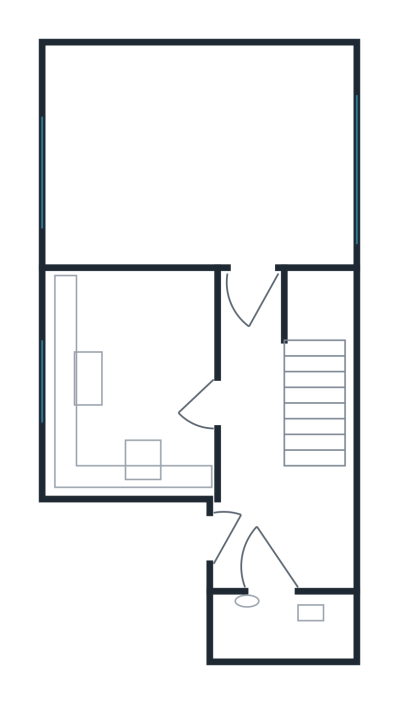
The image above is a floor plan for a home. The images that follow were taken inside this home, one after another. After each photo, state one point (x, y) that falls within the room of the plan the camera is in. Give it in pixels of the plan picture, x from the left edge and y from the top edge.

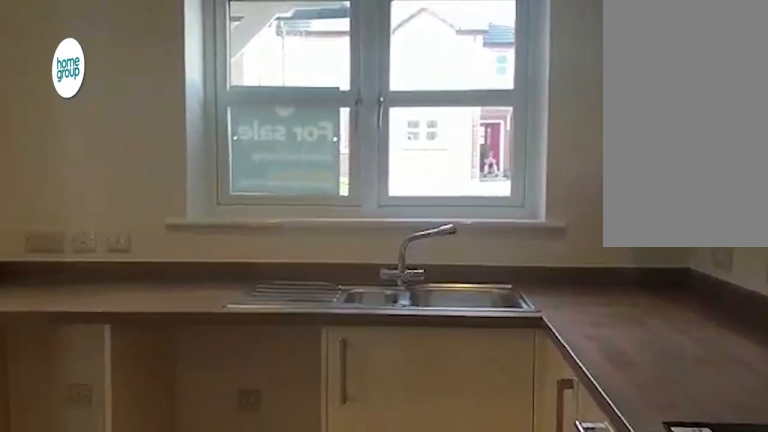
(179, 327)
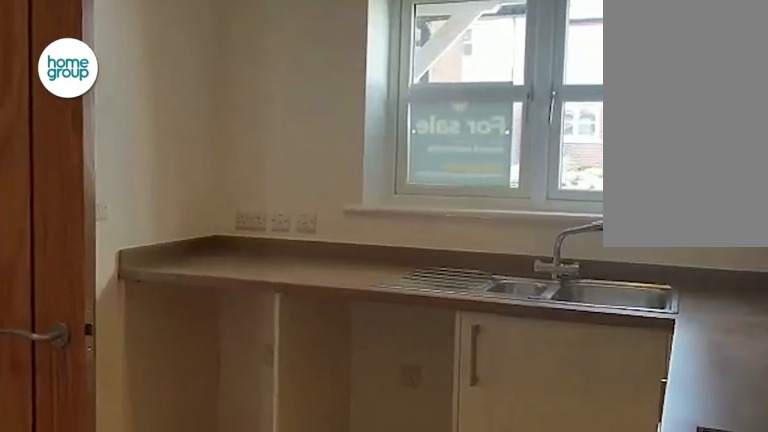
(179, 327)
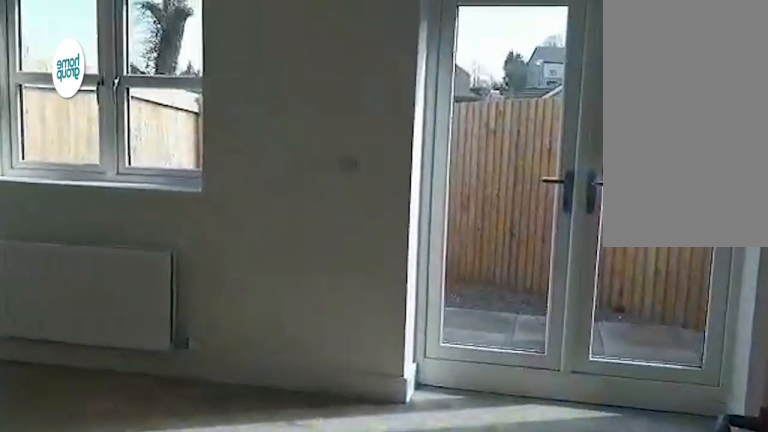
(201, 183)
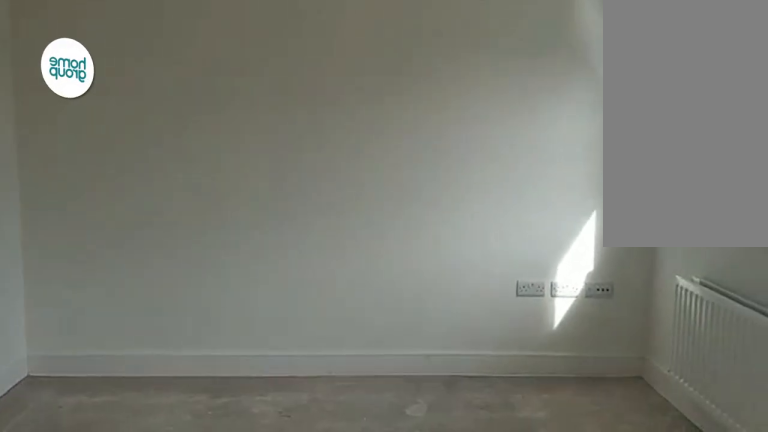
(202, 186)
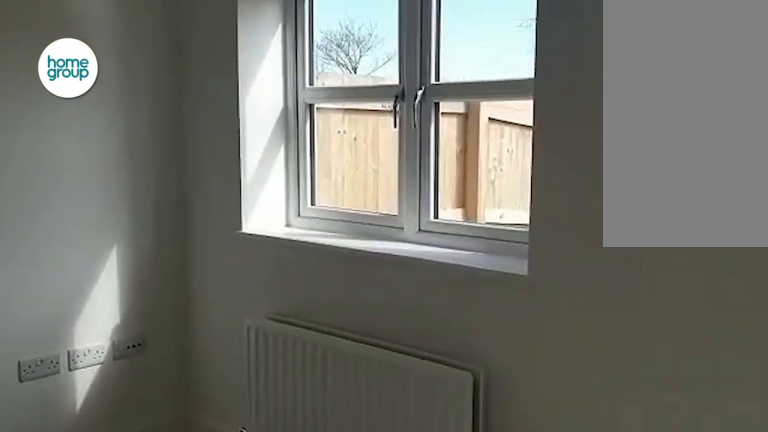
(137, 241)
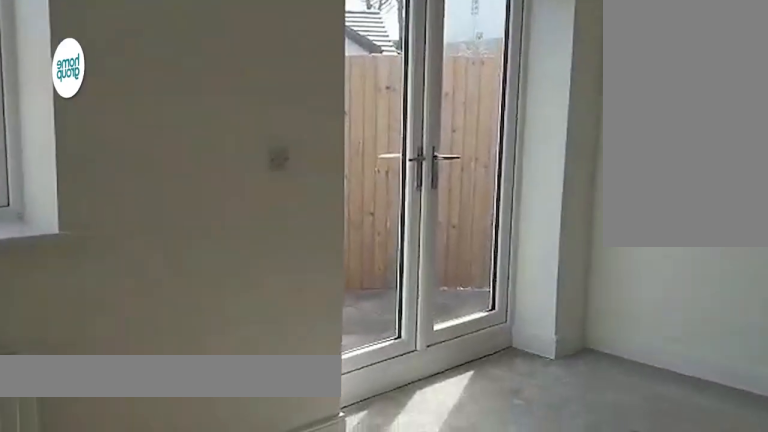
(200, 184)
